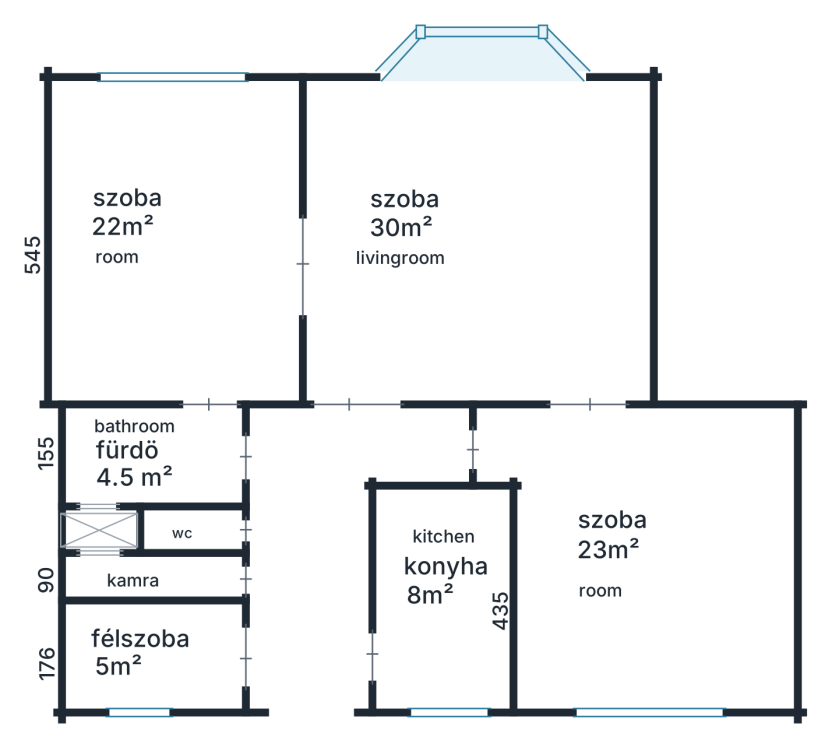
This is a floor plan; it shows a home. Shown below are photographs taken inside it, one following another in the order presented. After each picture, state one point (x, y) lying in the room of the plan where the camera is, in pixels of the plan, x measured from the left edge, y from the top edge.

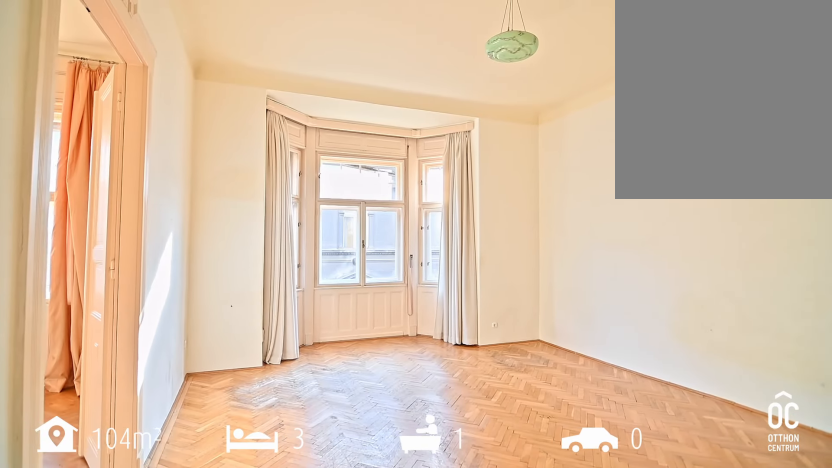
(475, 228)
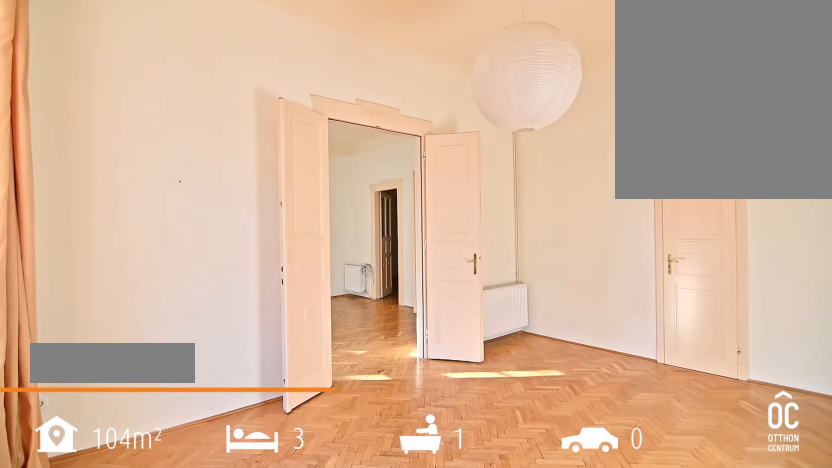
(167, 248)
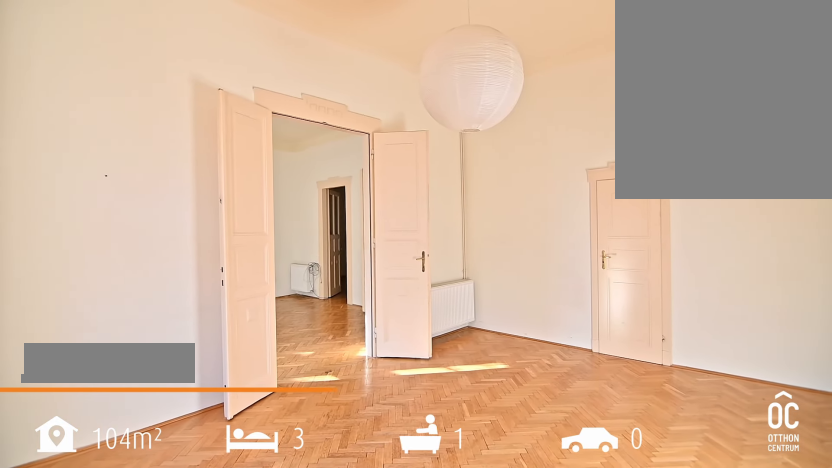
(167, 248)
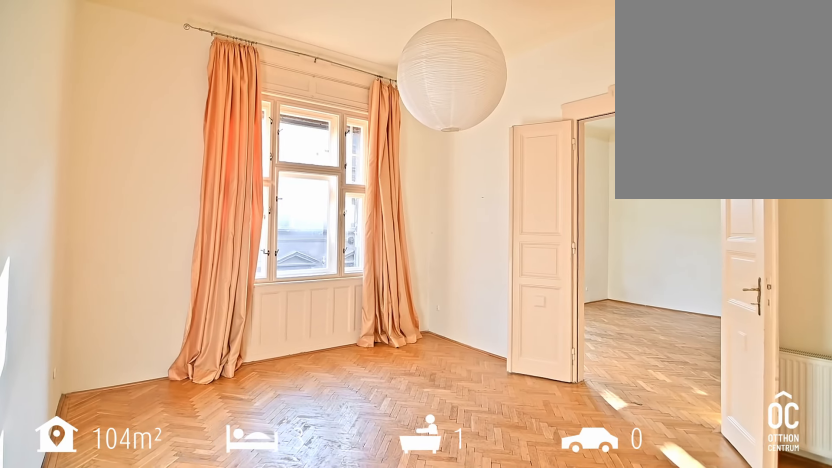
(167, 248)
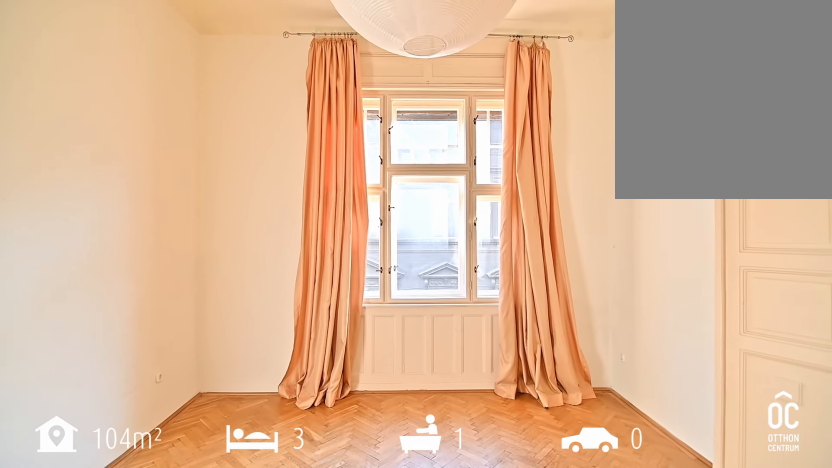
(167, 248)
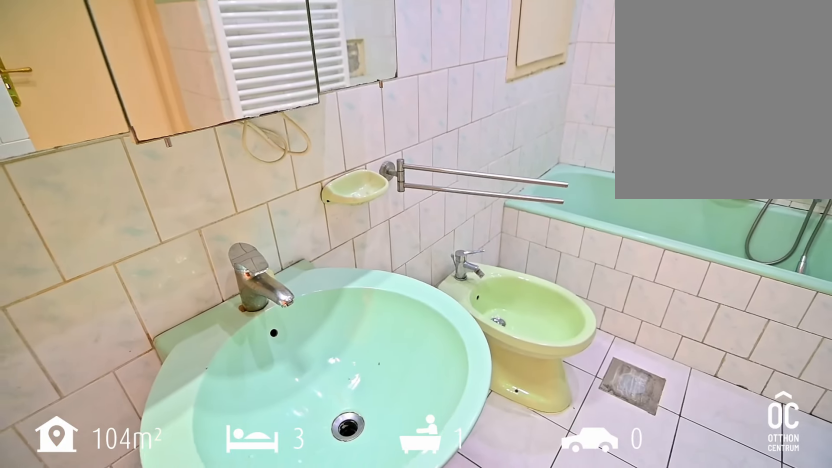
(150, 454)
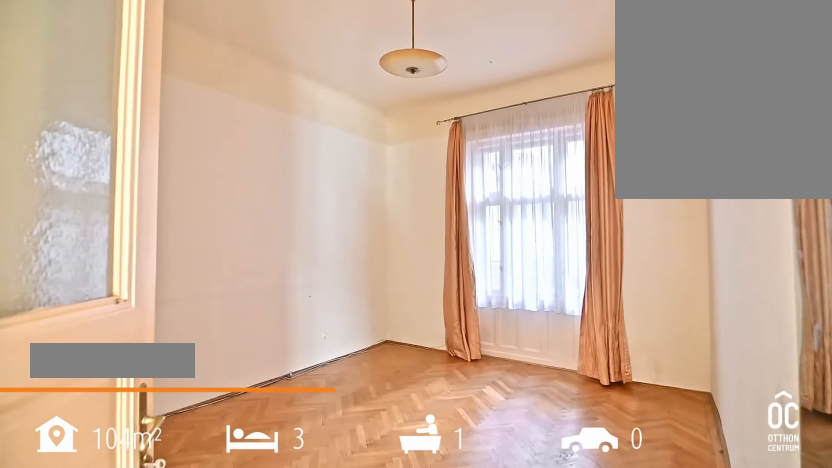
(655, 563)
